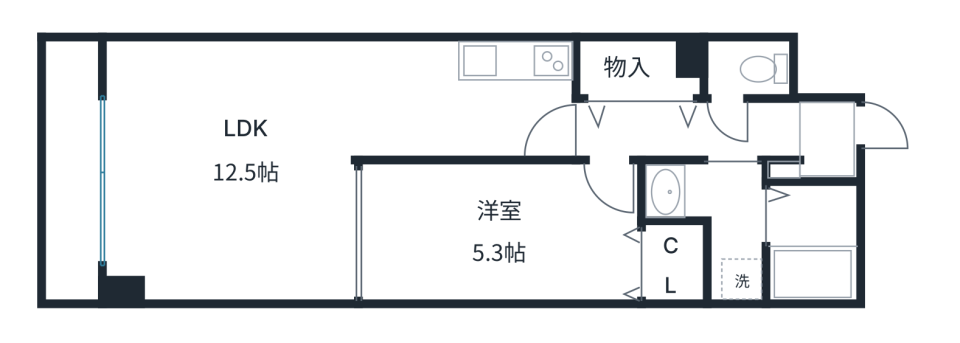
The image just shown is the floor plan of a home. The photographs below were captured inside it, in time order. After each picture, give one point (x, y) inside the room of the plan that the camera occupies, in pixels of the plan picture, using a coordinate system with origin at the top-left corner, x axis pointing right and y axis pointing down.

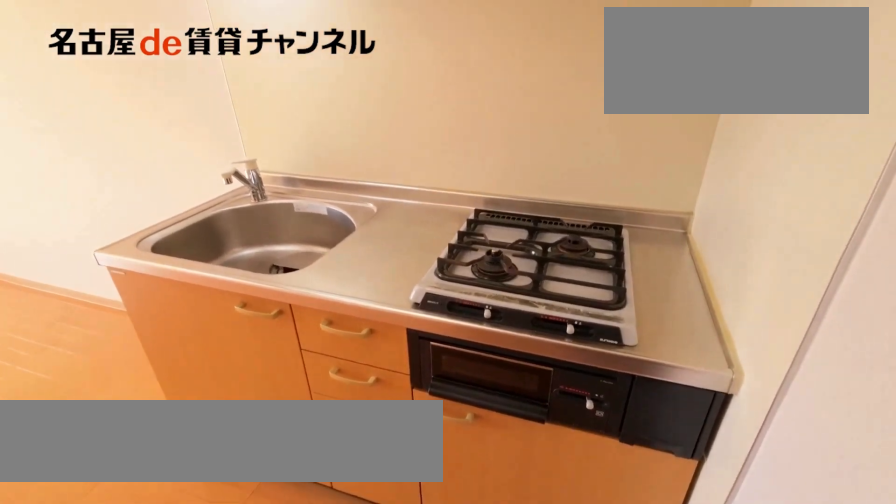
(516, 63)
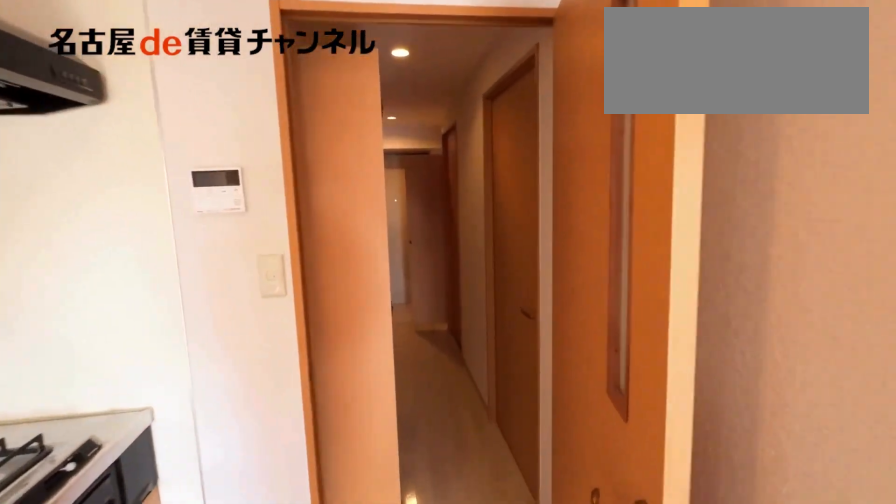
(461, 120)
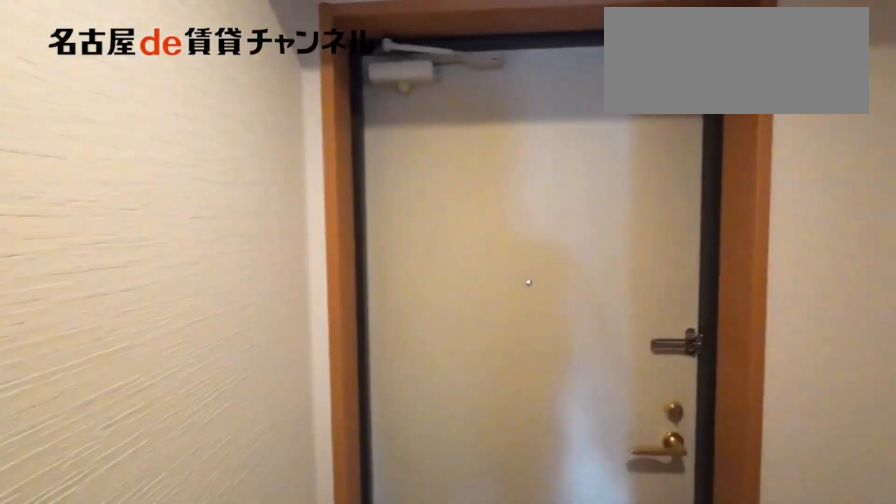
(828, 140)
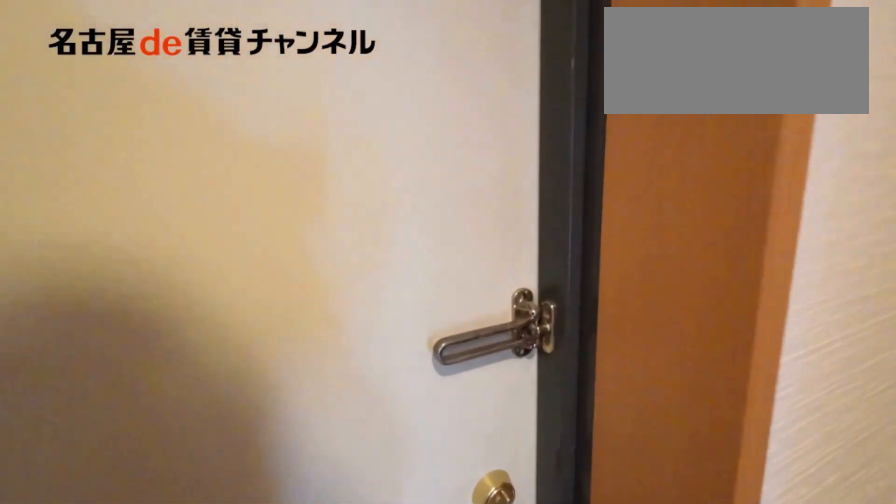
(828, 140)
